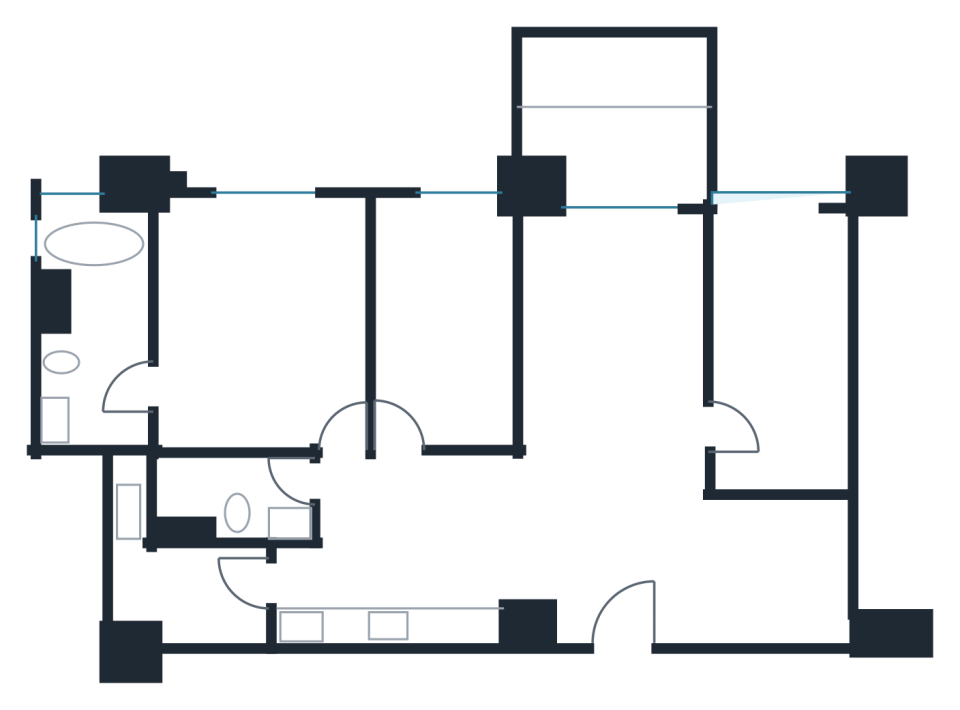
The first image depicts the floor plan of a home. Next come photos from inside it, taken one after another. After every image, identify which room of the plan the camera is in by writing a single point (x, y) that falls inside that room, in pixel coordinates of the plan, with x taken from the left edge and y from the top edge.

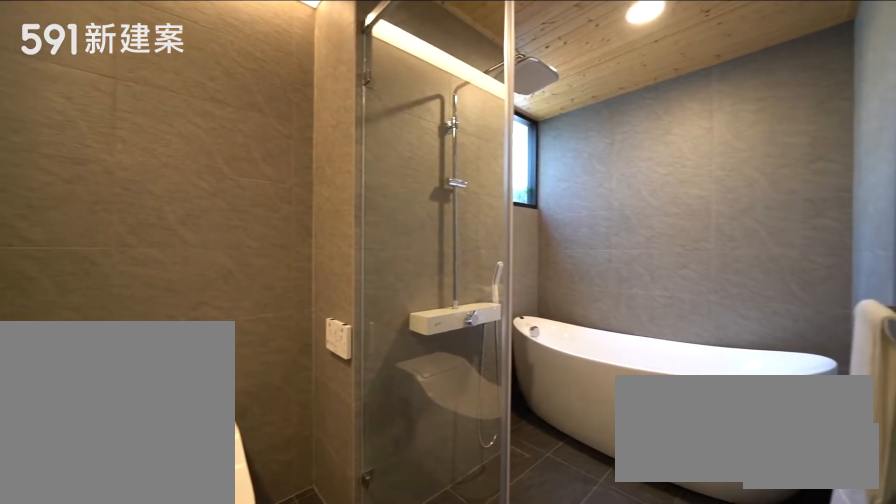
(91, 328)
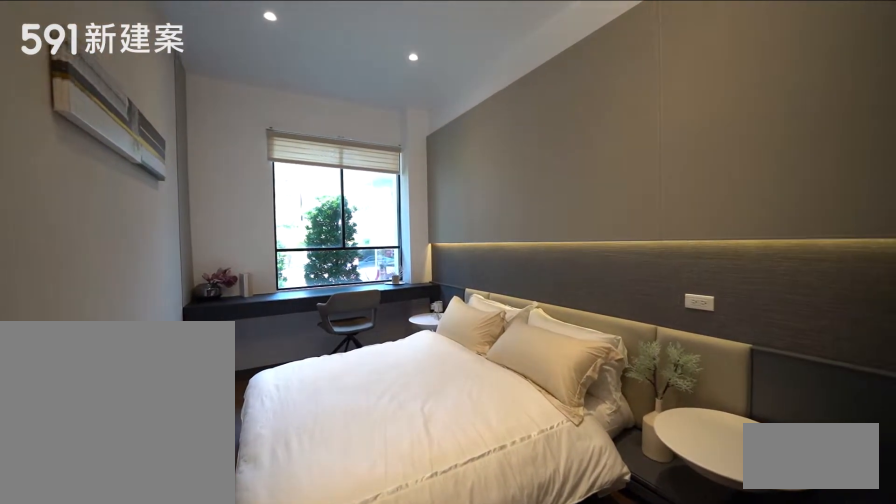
(448, 321)
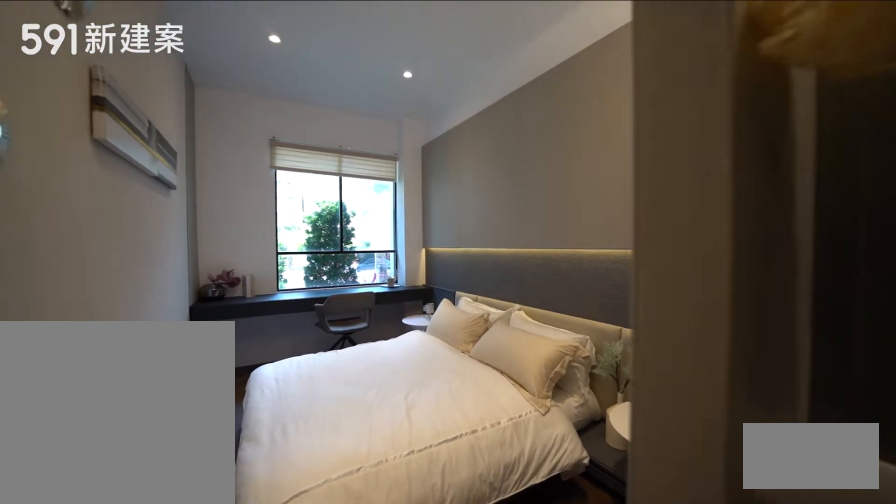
(448, 321)
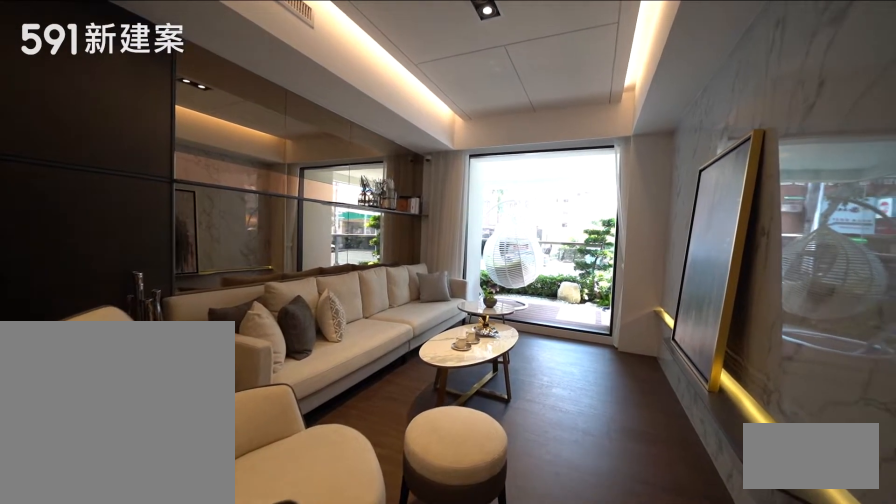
(614, 328)
